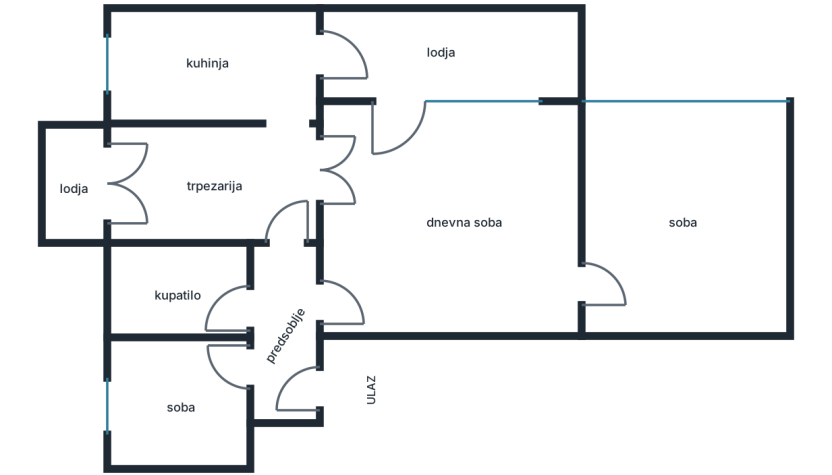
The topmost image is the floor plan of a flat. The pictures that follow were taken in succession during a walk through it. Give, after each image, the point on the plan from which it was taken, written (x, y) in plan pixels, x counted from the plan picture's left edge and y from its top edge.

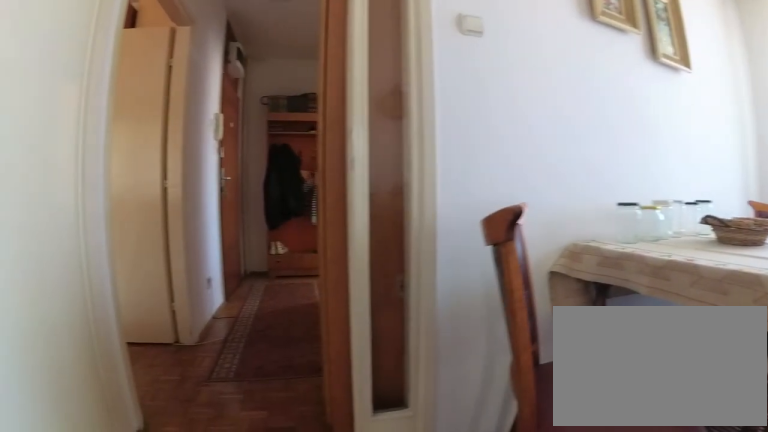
(276, 145)
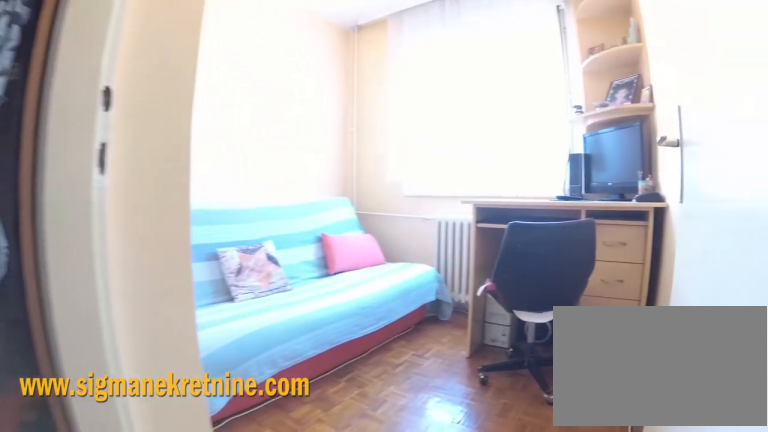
(292, 366)
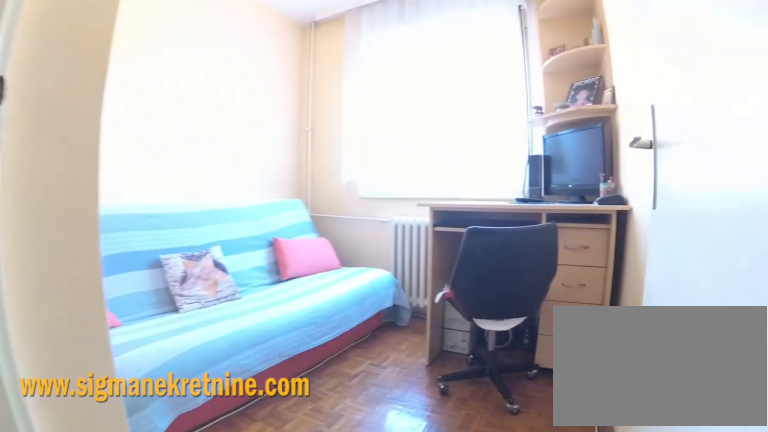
(292, 371)
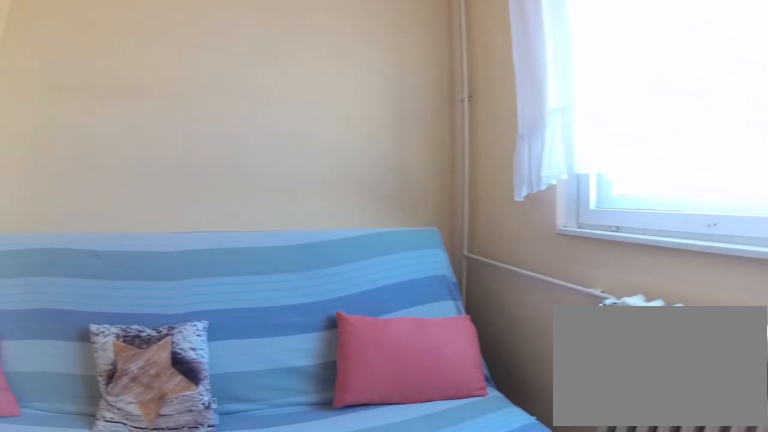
(168, 370)
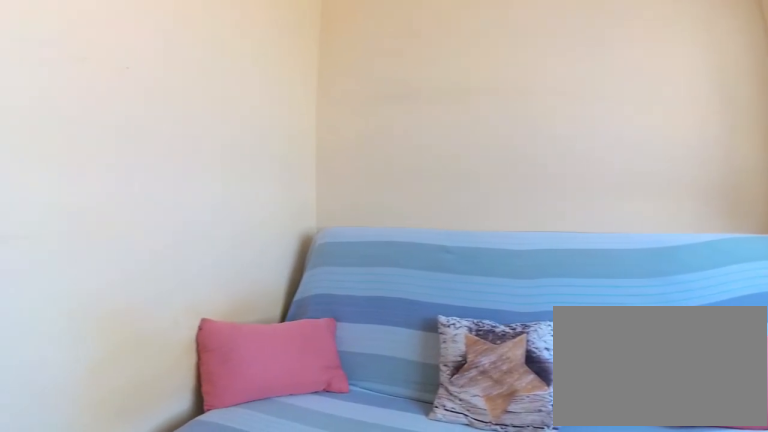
(157, 364)
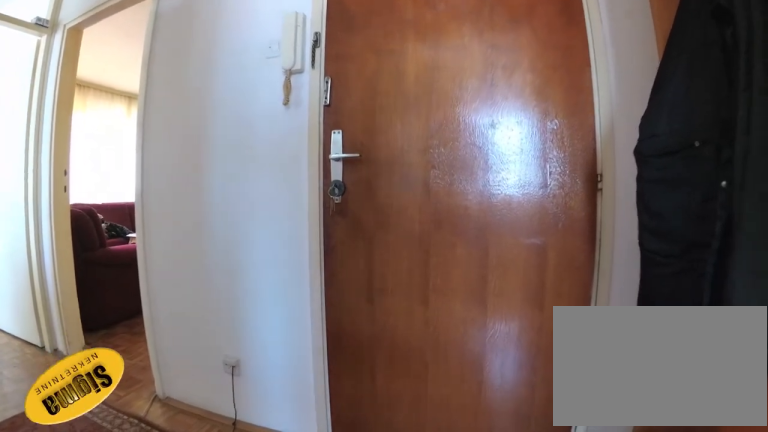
(229, 383)
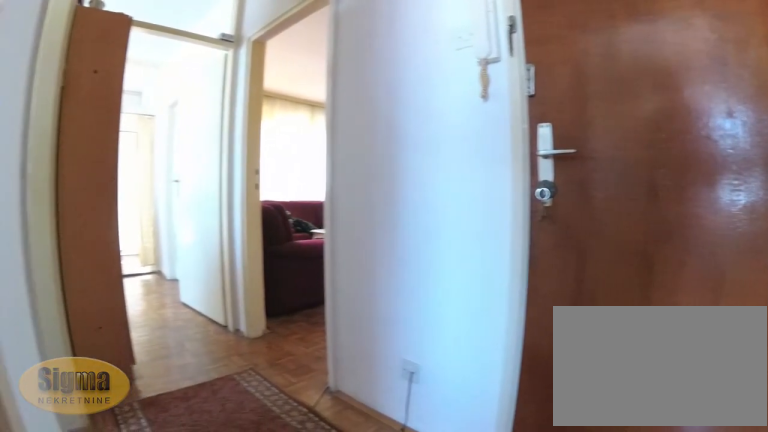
(265, 391)
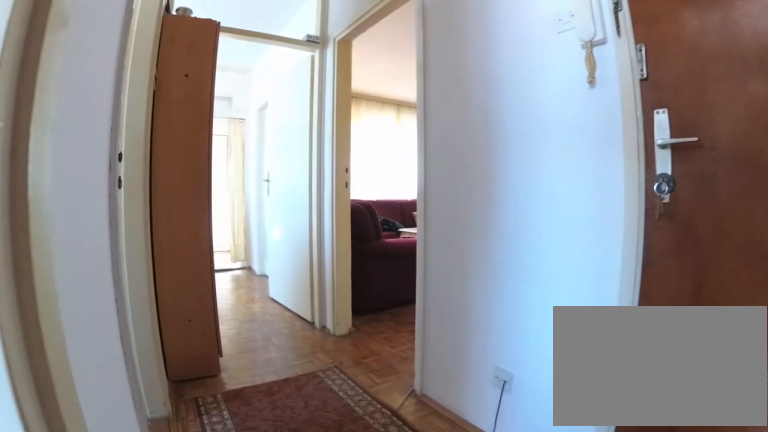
(278, 394)
